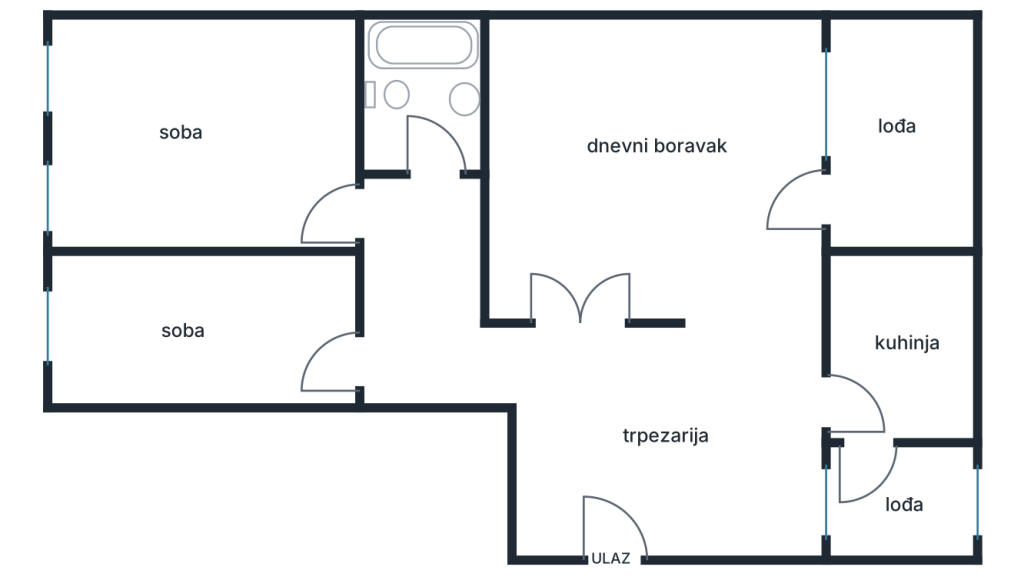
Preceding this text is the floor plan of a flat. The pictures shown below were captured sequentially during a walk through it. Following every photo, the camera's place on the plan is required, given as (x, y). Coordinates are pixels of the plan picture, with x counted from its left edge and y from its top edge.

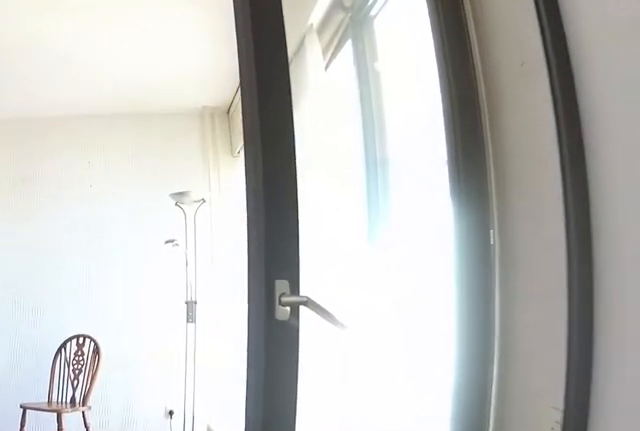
(786, 395)
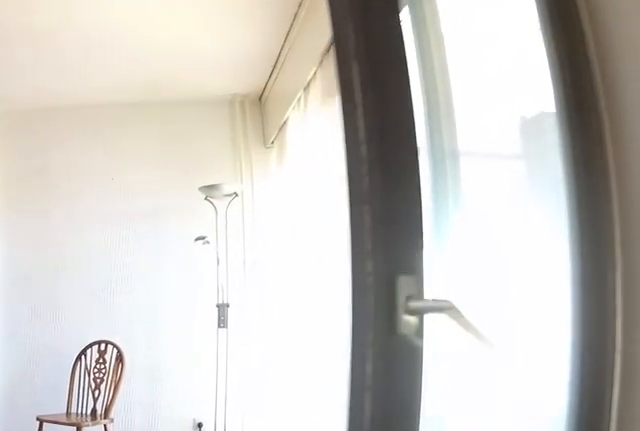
(786, 384)
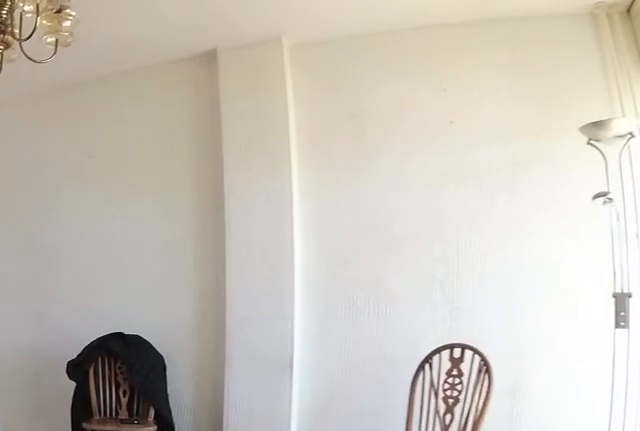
(781, 305)
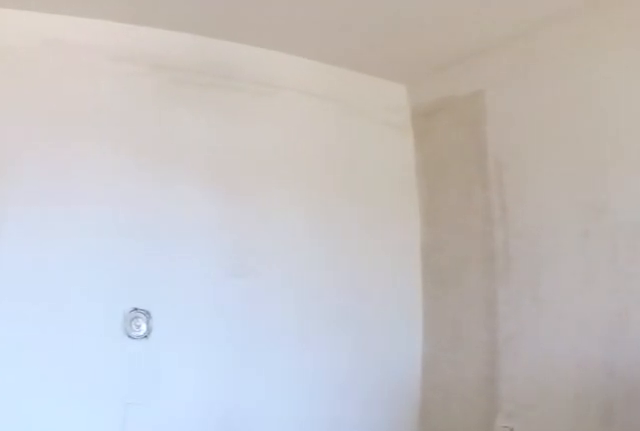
(745, 291)
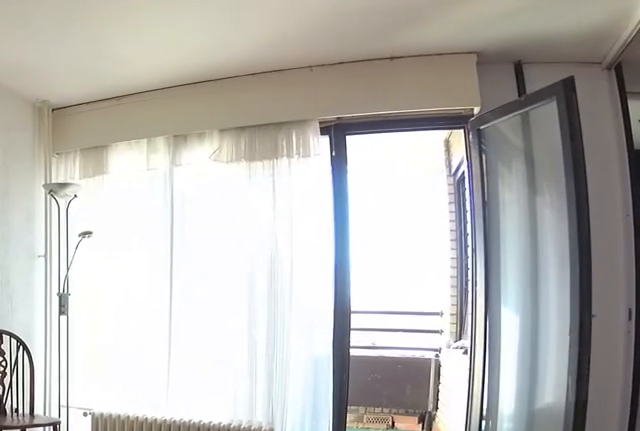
(548, 207)
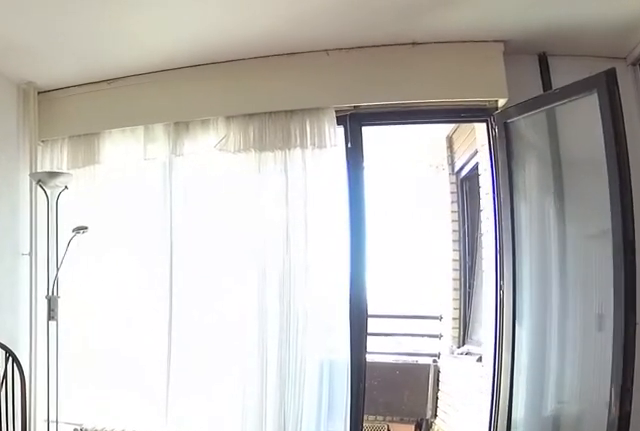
(558, 177)
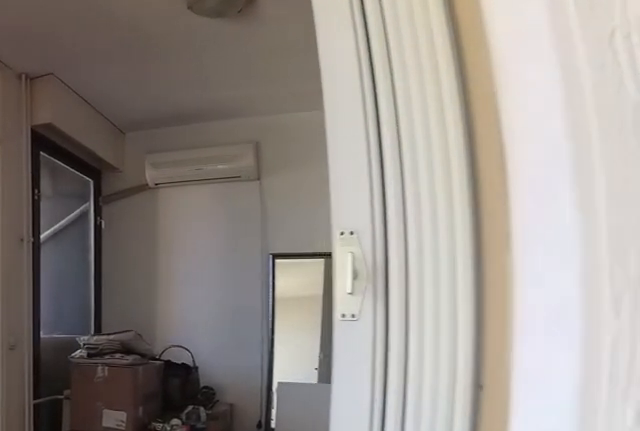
(713, 231)
